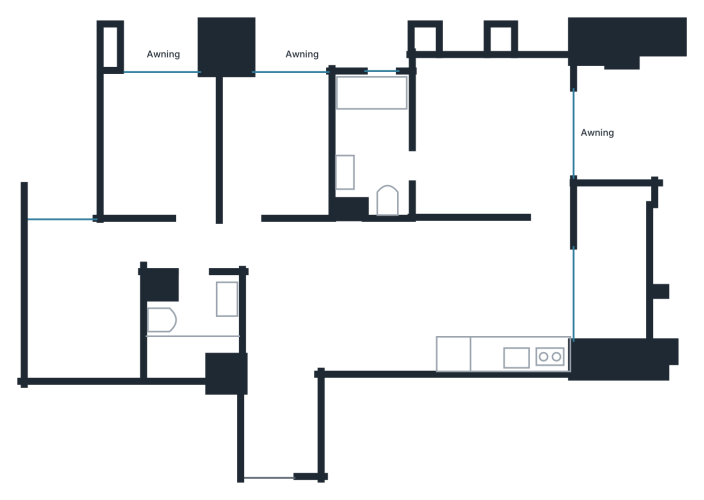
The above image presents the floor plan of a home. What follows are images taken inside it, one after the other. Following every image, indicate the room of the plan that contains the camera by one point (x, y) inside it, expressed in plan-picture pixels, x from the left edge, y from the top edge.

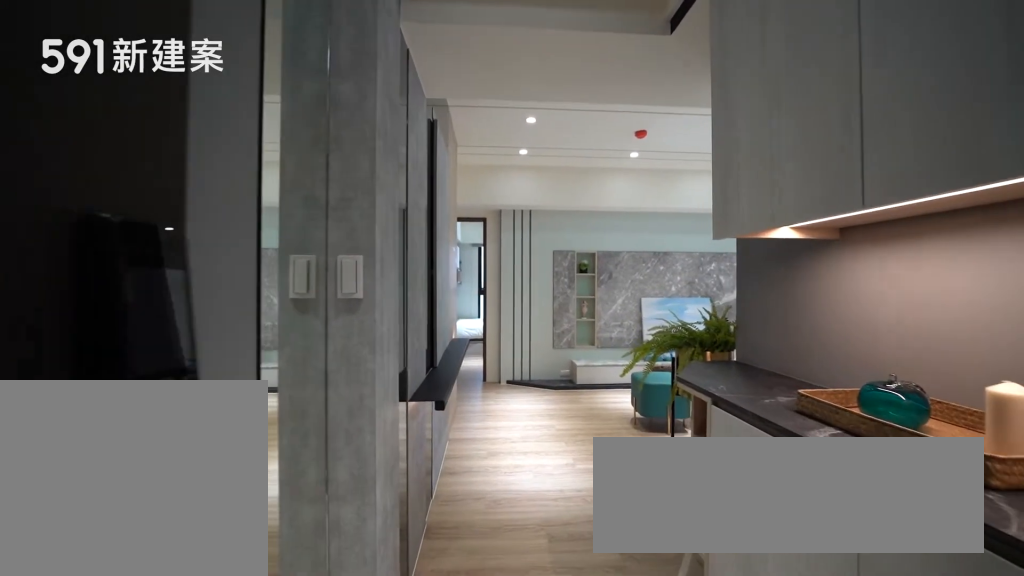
(282, 422)
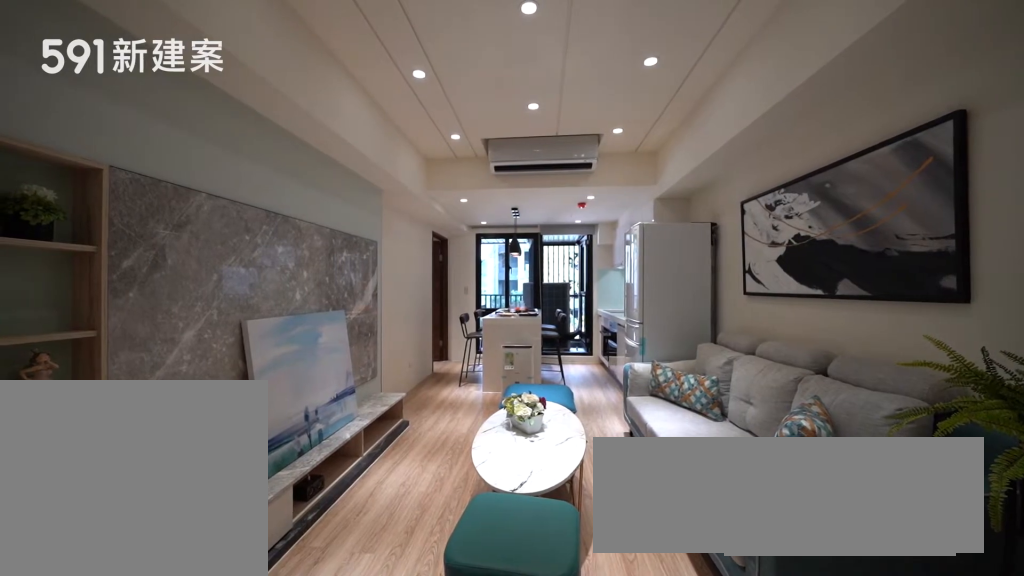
(342, 295)
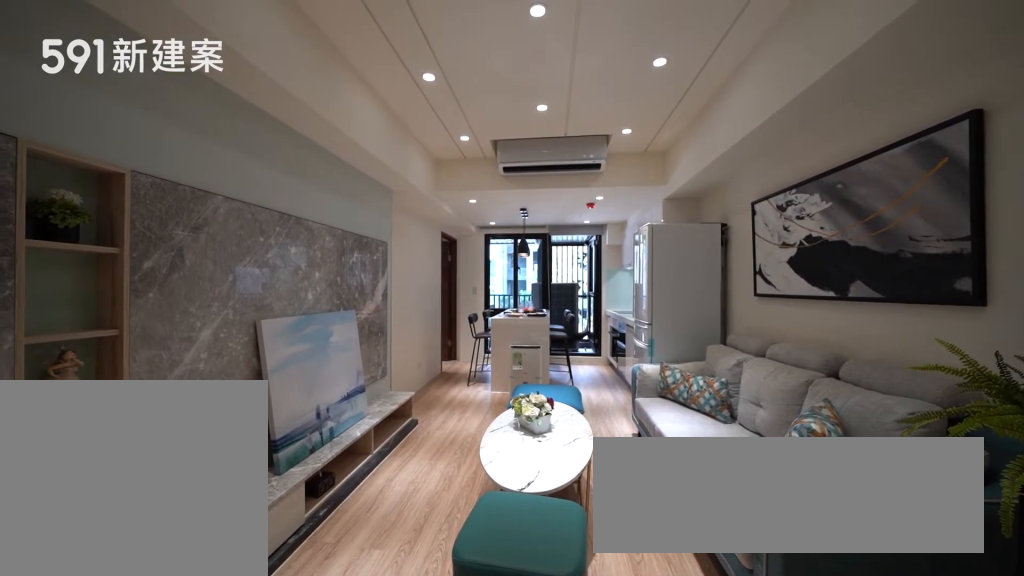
(342, 295)
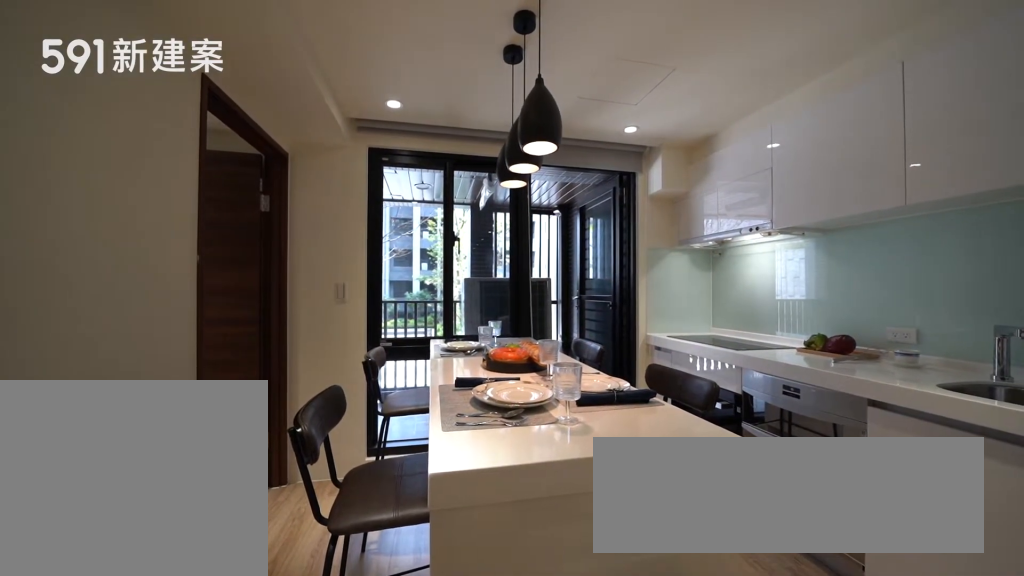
(499, 265)
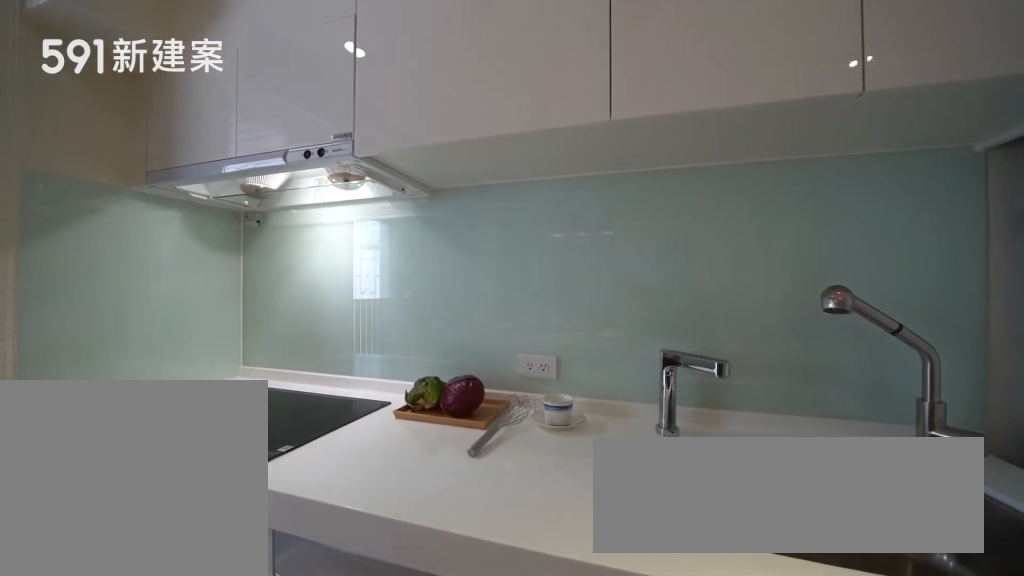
(508, 336)
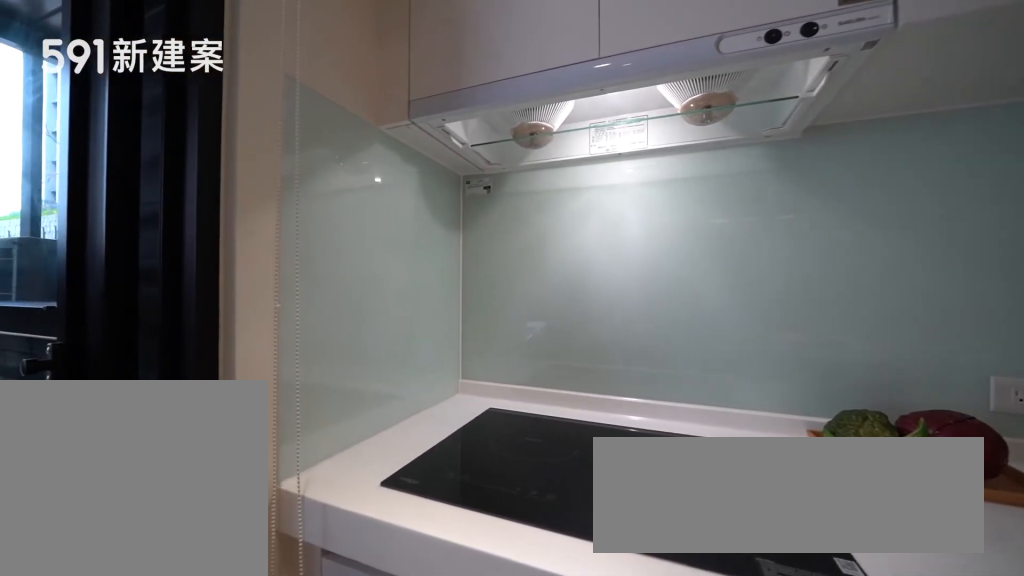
(508, 336)
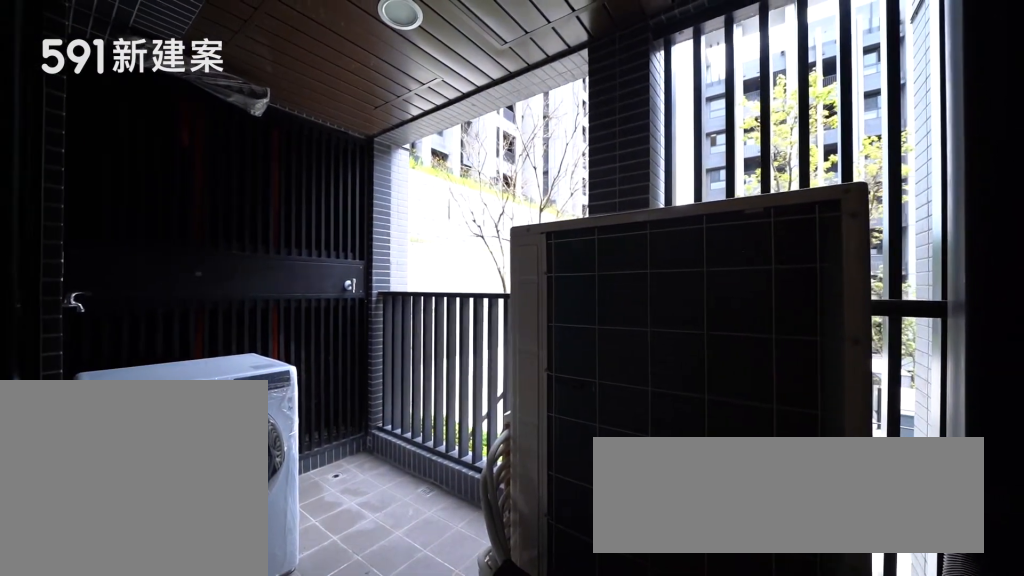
(613, 256)
